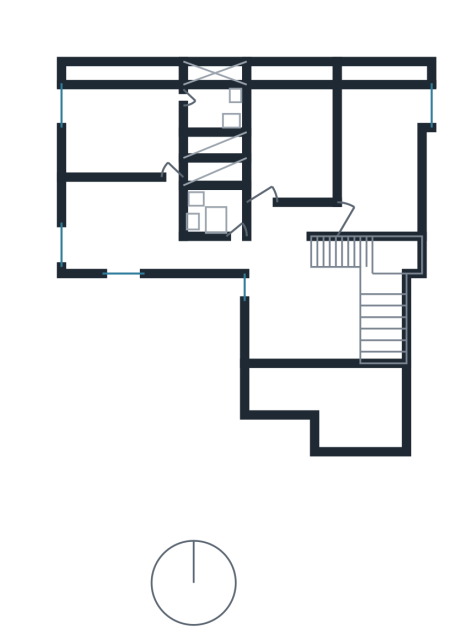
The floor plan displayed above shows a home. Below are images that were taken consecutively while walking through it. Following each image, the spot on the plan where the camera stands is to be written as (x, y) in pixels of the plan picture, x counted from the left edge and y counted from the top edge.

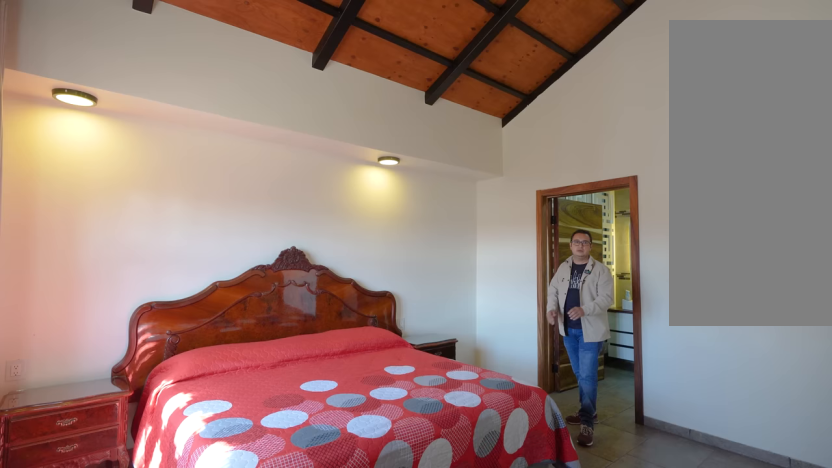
(158, 147)
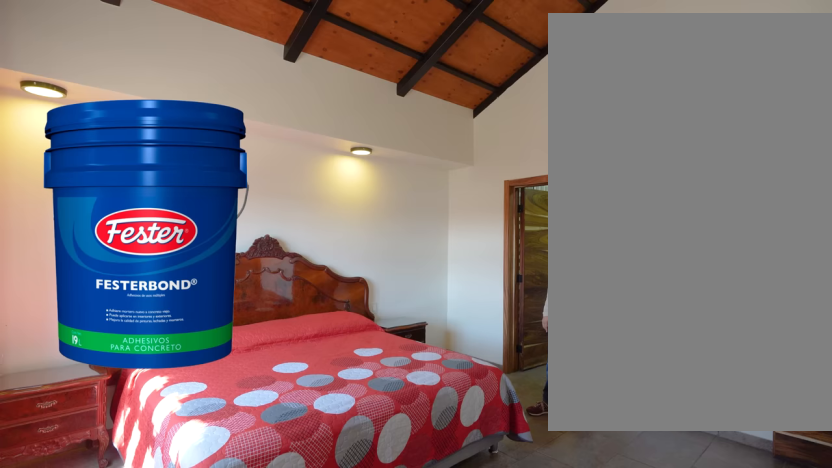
(125, 157)
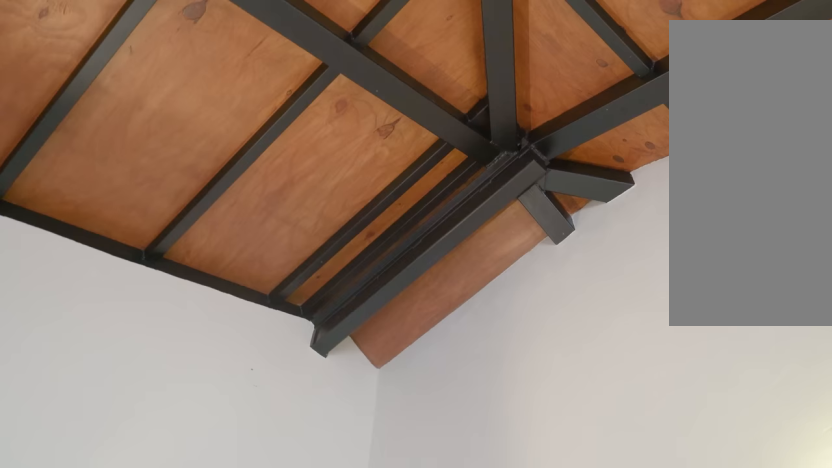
(170, 105)
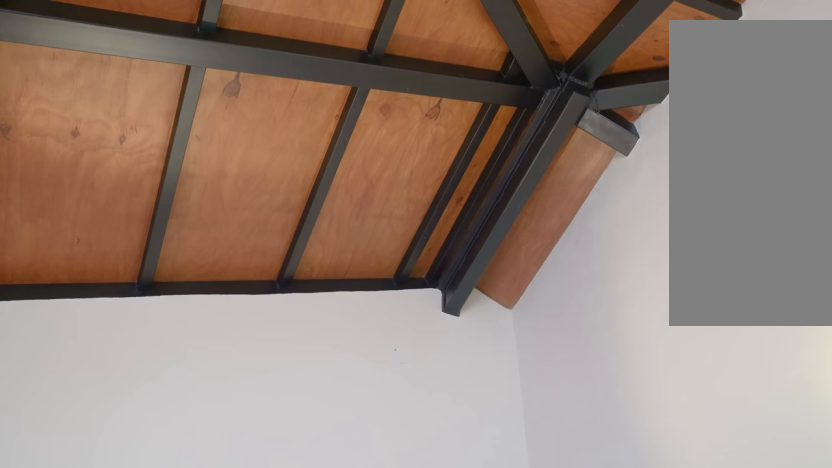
(161, 118)
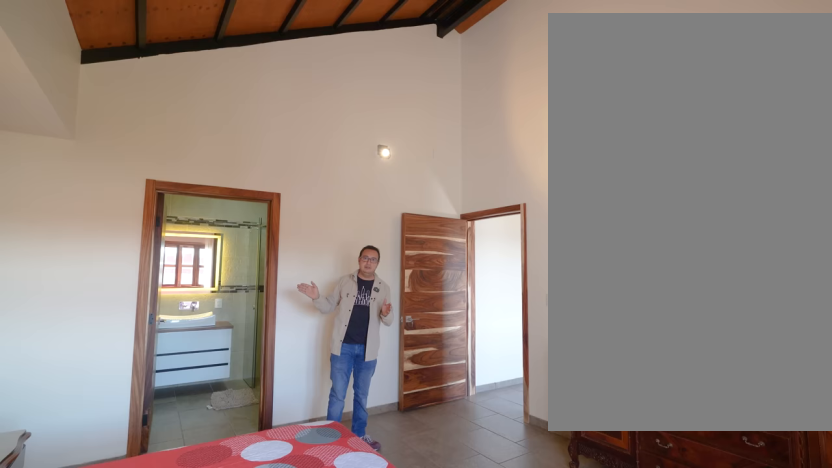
(134, 109)
